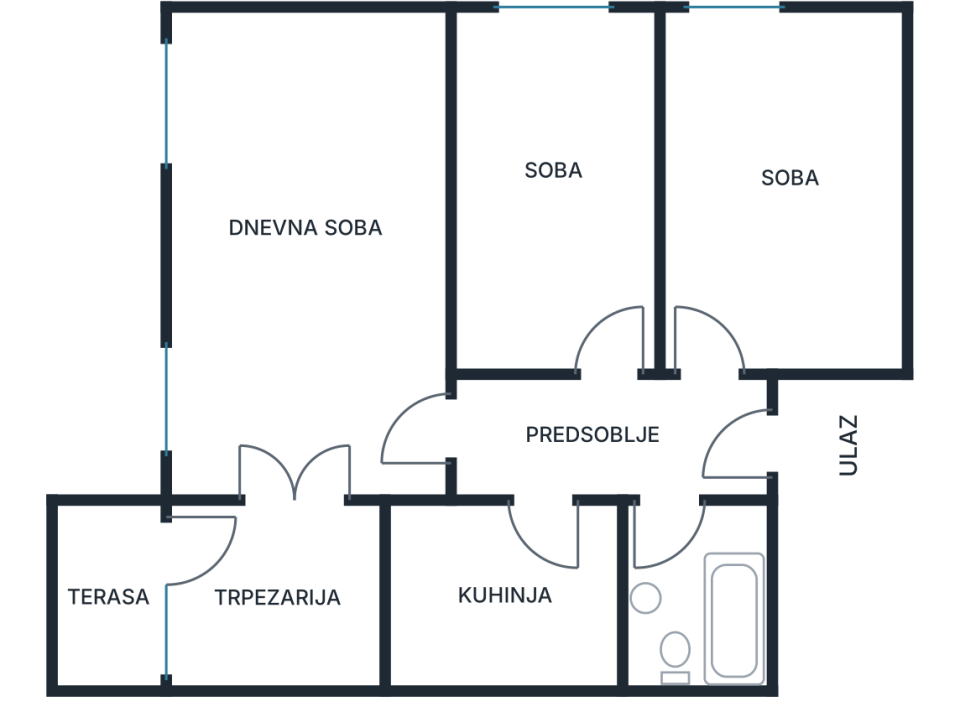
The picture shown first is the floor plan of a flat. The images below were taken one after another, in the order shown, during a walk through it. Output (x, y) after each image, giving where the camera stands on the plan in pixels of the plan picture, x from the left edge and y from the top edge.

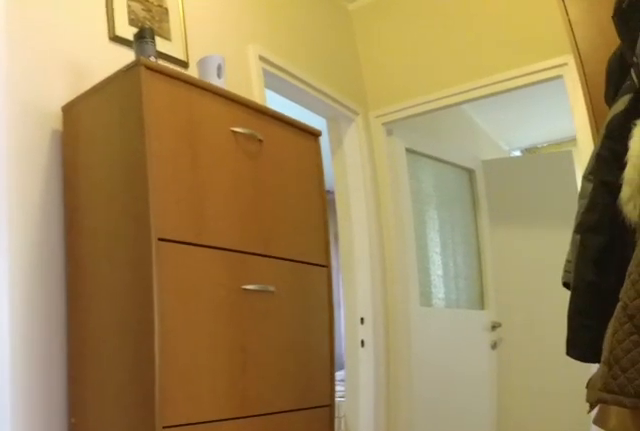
(720, 417)
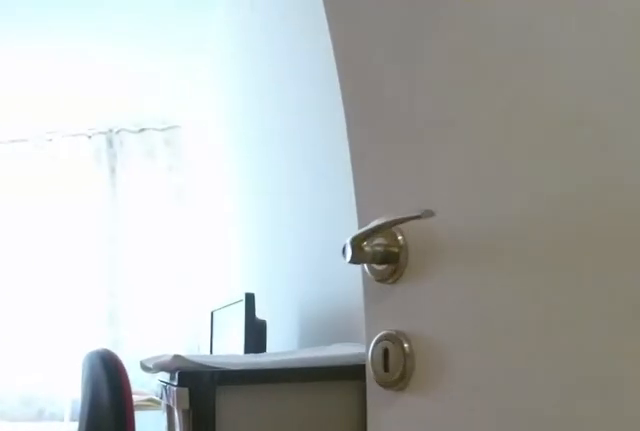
(611, 370)
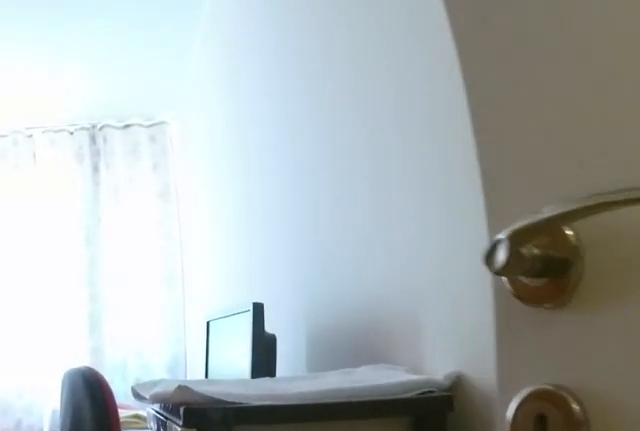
(606, 351)
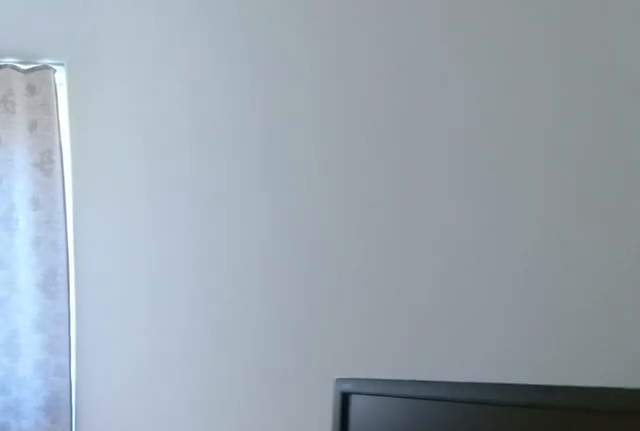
(593, 249)
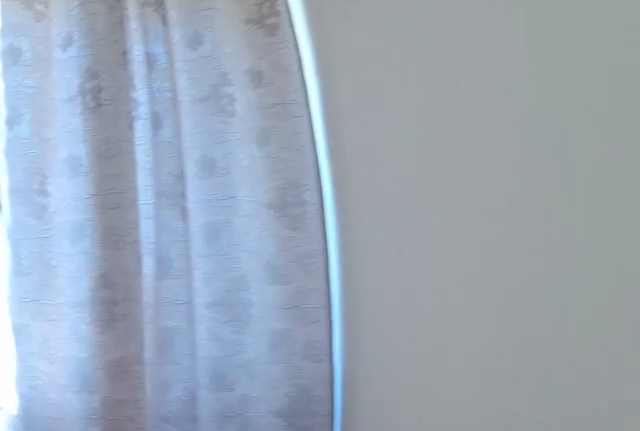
(587, 178)
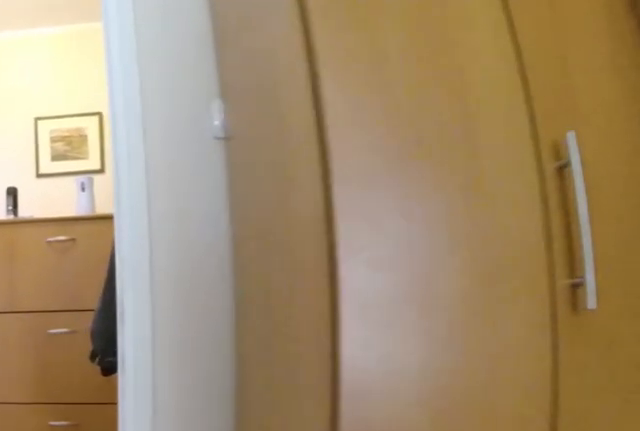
(591, 249)
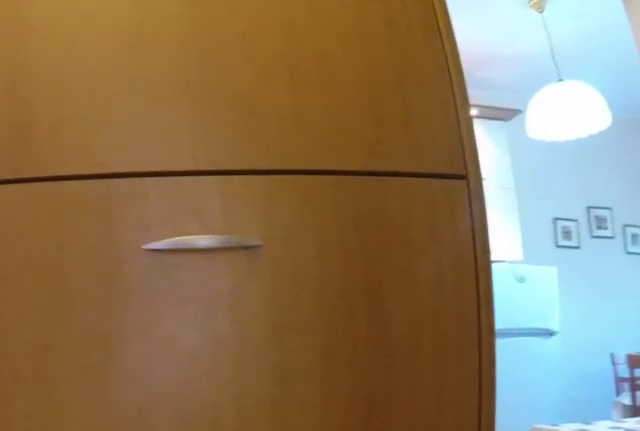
(606, 415)
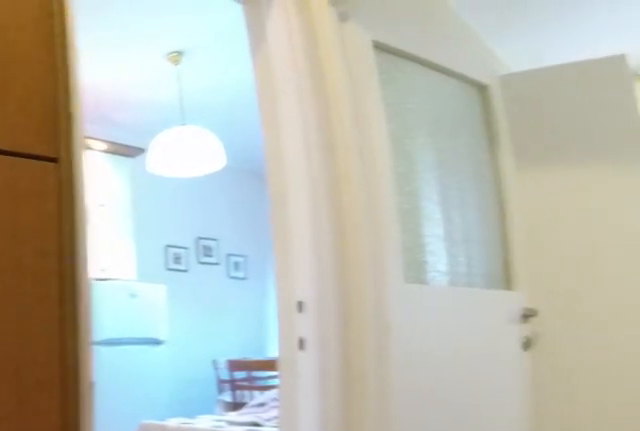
(626, 425)
